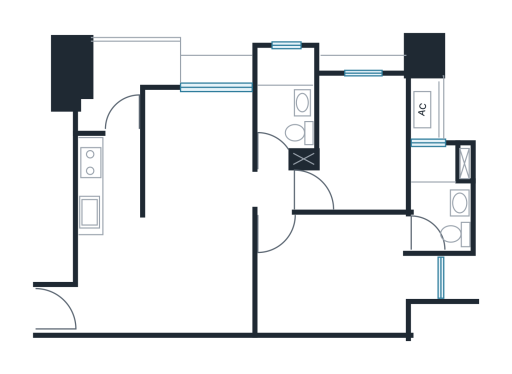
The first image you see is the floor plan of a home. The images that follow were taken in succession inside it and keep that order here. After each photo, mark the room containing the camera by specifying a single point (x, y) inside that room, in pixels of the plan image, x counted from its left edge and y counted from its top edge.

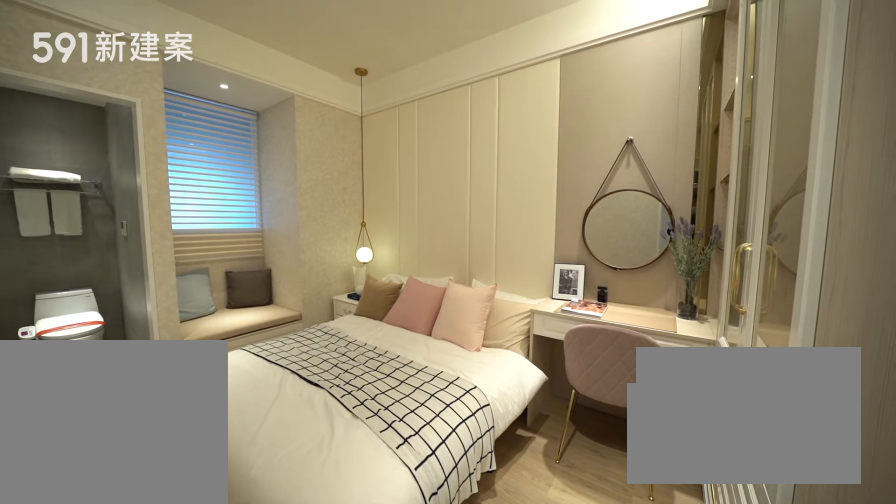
(334, 274)
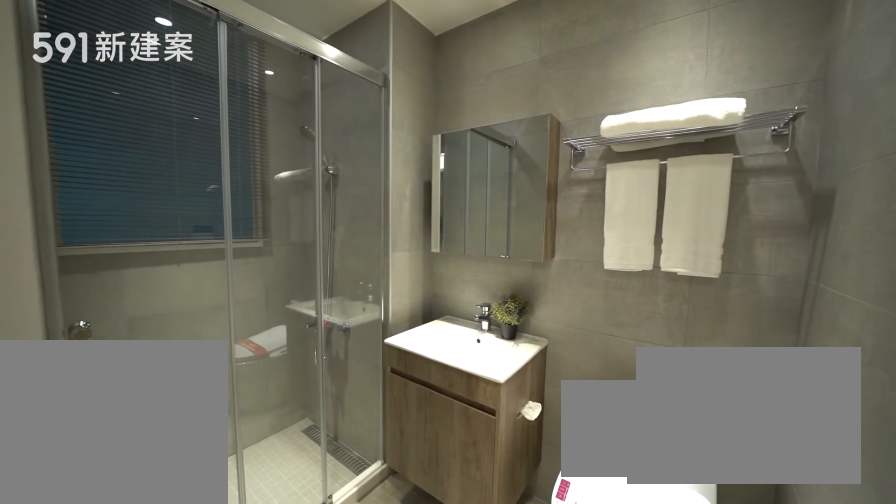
(442, 190)
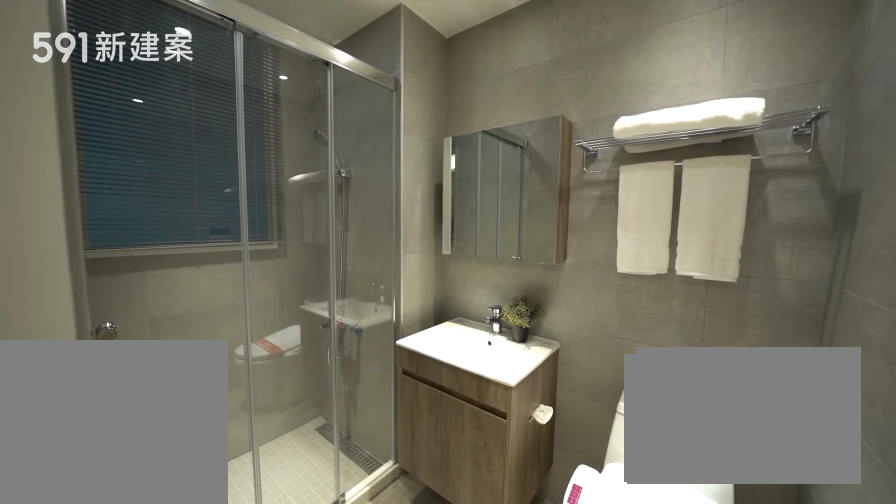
(442, 190)
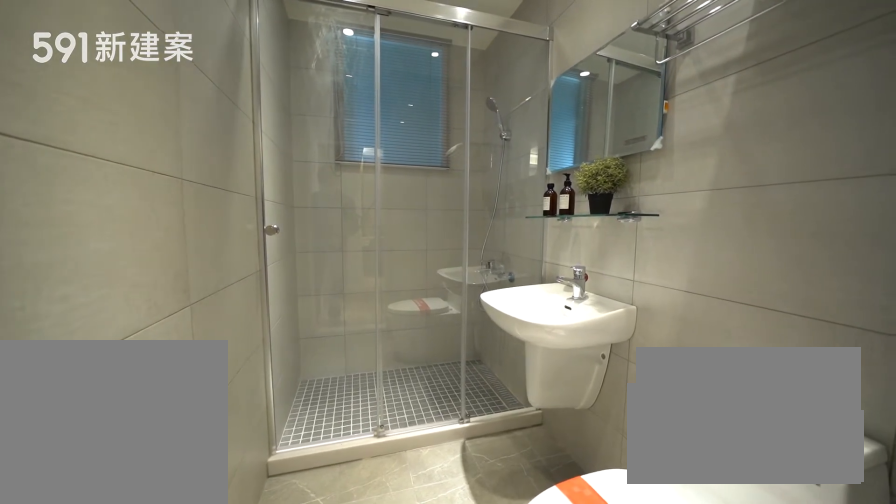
(285, 100)
